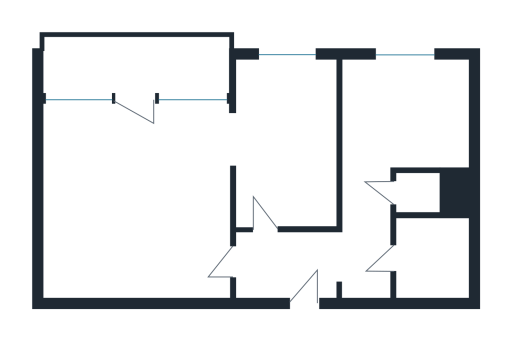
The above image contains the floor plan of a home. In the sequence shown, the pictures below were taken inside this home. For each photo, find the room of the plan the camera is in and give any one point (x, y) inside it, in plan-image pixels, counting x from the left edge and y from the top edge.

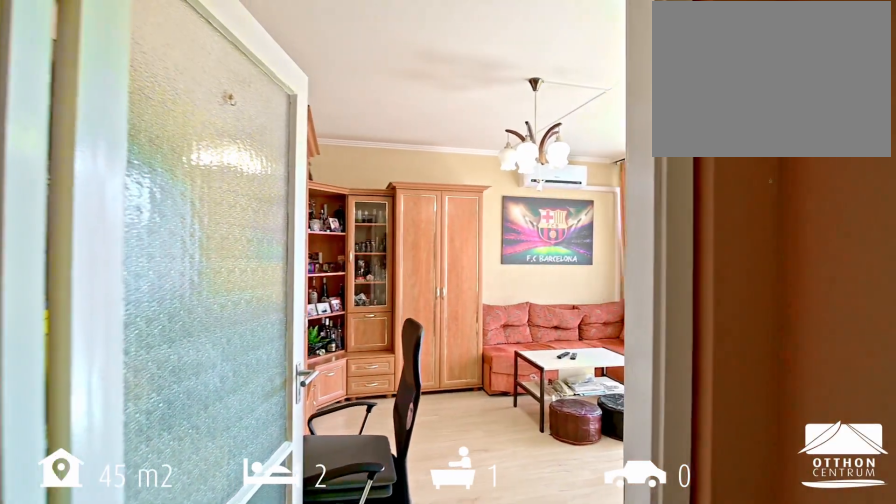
(141, 188)
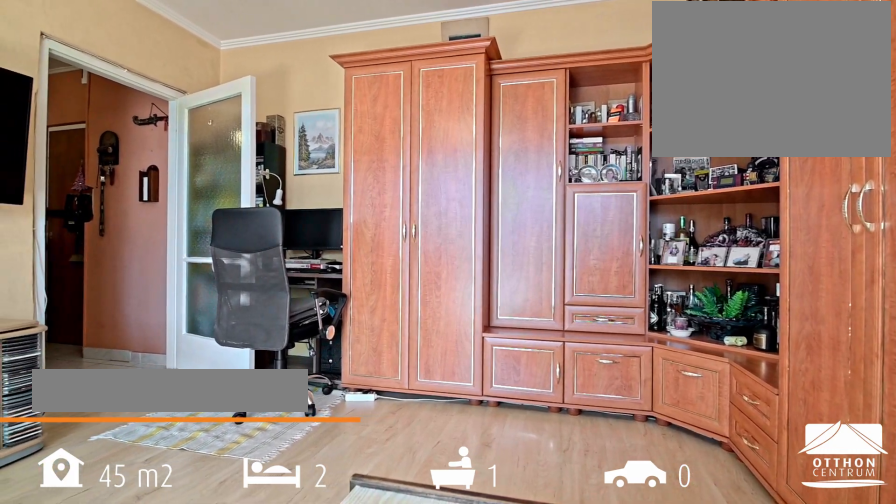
(141, 189)
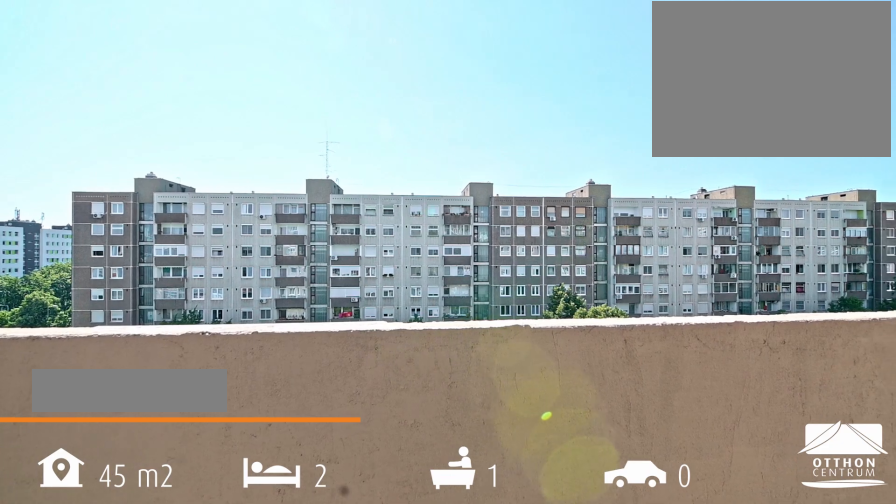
(135, 58)
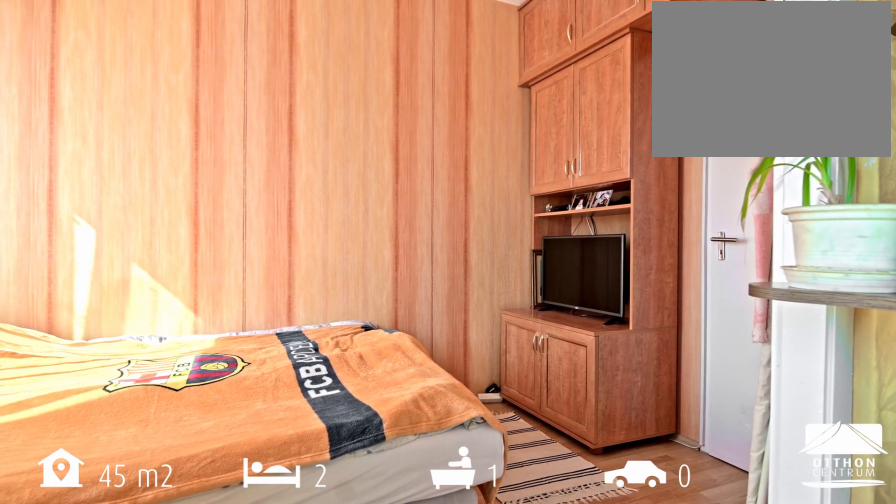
(287, 144)
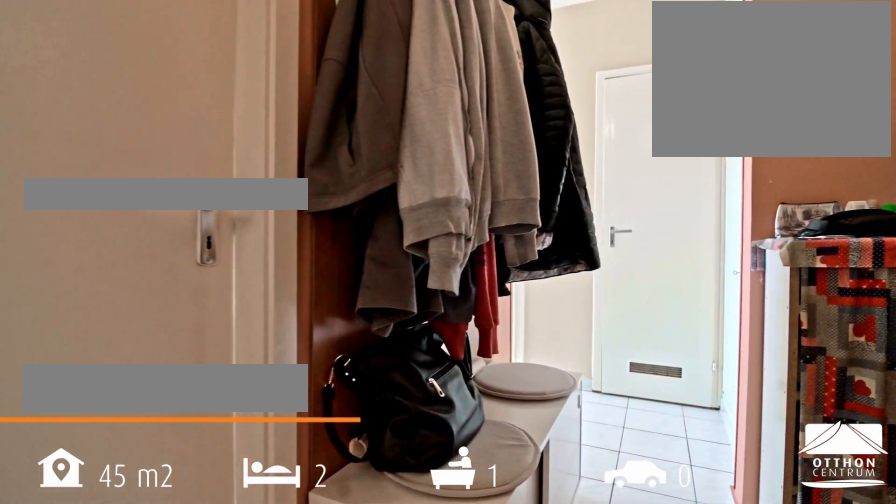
(355, 254)
